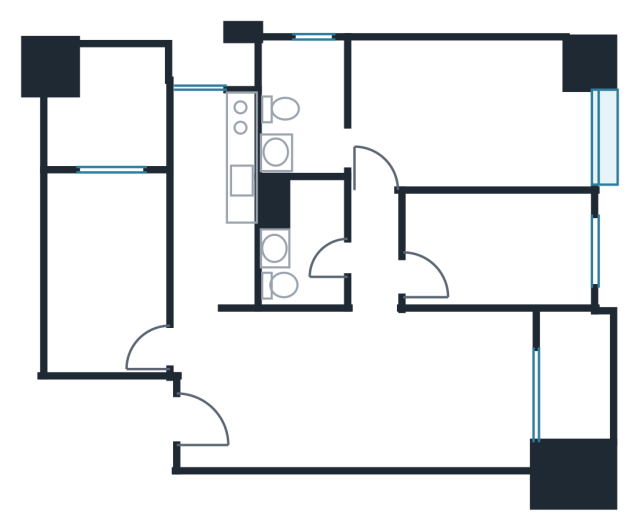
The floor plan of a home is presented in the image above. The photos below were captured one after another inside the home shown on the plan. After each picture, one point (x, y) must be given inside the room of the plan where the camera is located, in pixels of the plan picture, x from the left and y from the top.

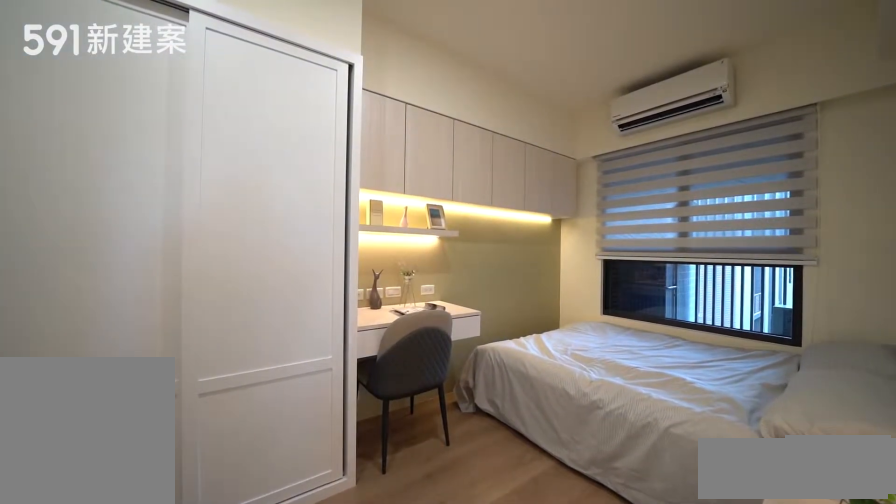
(103, 268)
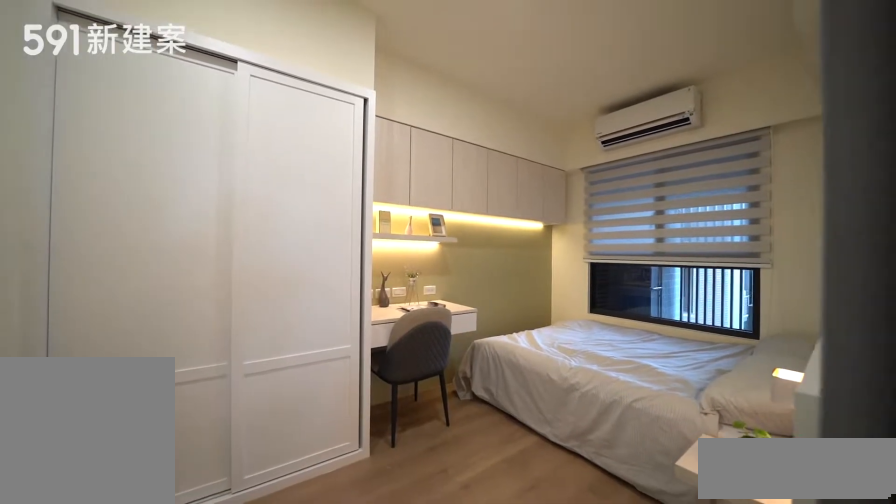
(103, 268)
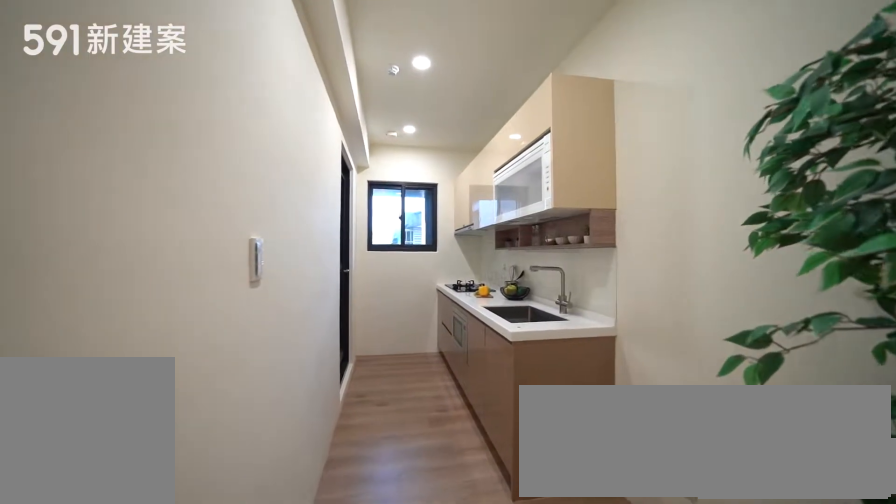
(214, 187)
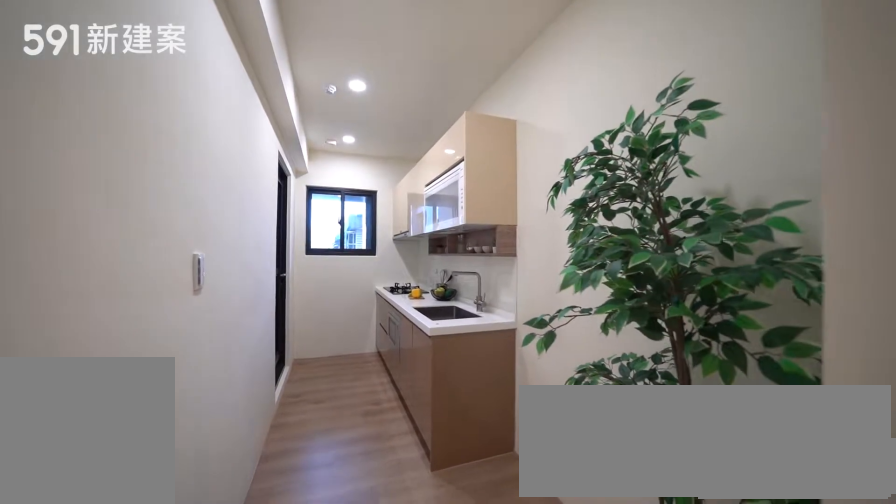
(214, 187)
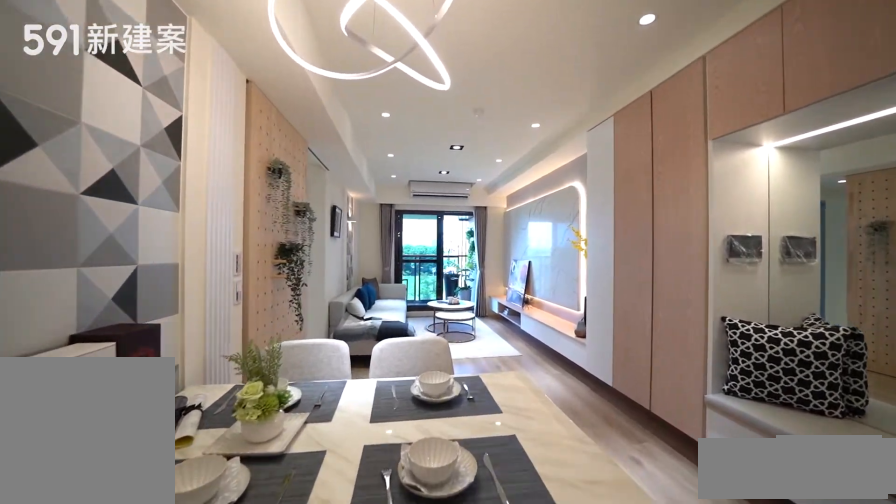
(286, 390)
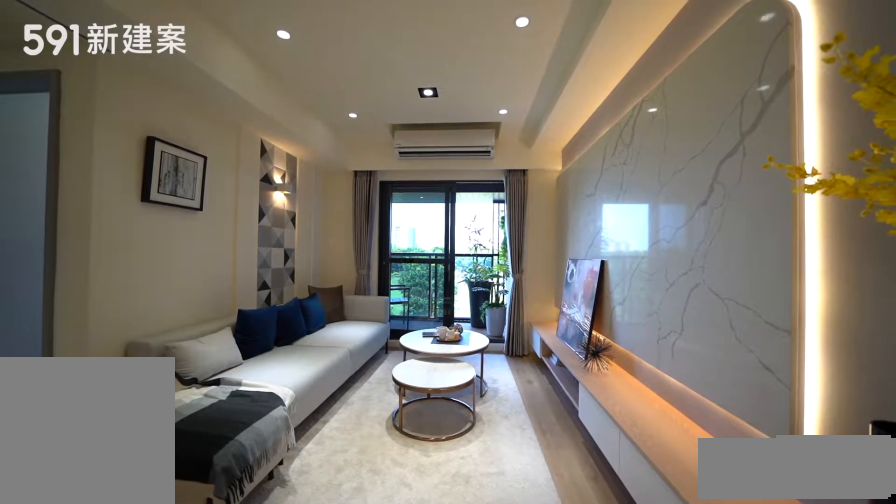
(450, 391)
